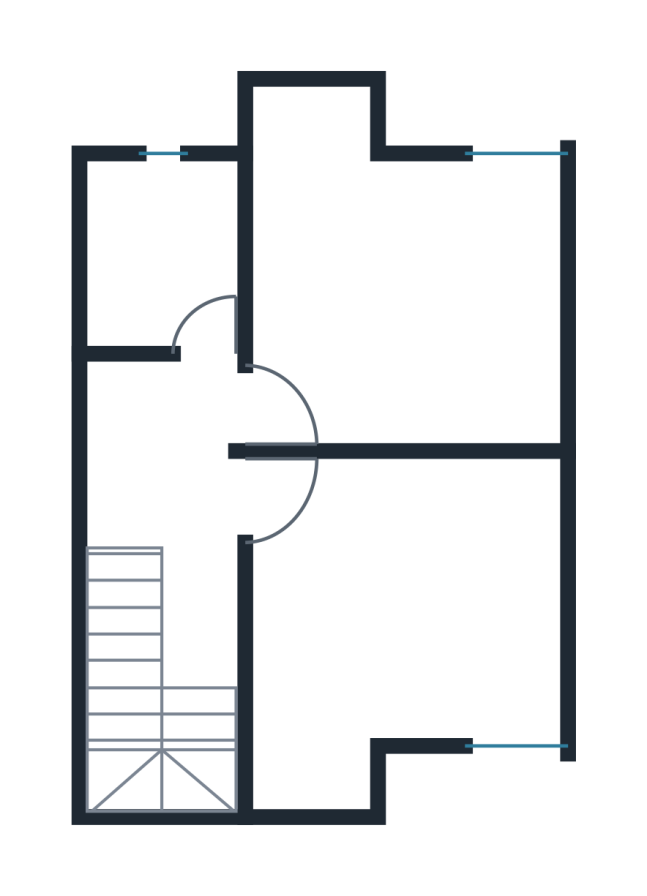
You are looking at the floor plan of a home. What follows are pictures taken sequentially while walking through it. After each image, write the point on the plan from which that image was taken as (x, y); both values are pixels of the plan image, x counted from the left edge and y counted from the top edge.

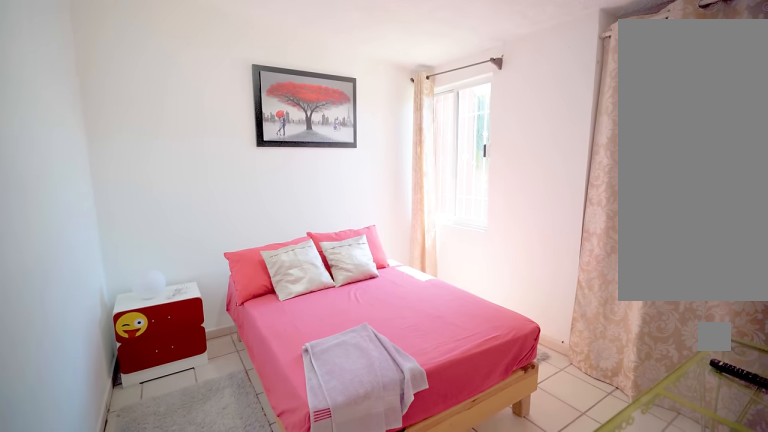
(260, 490)
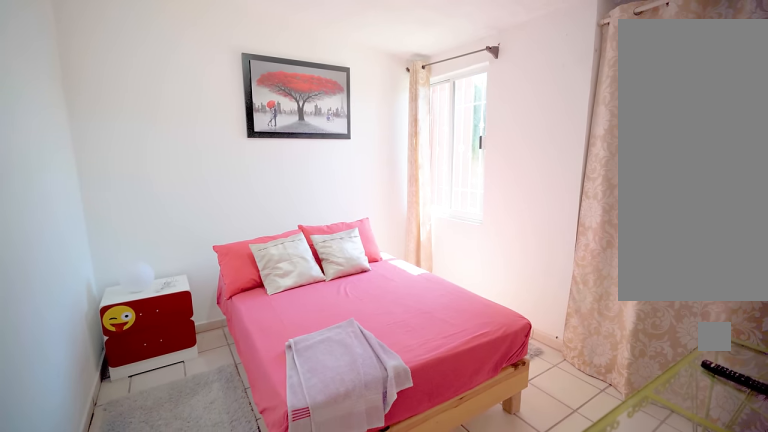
(266, 498)
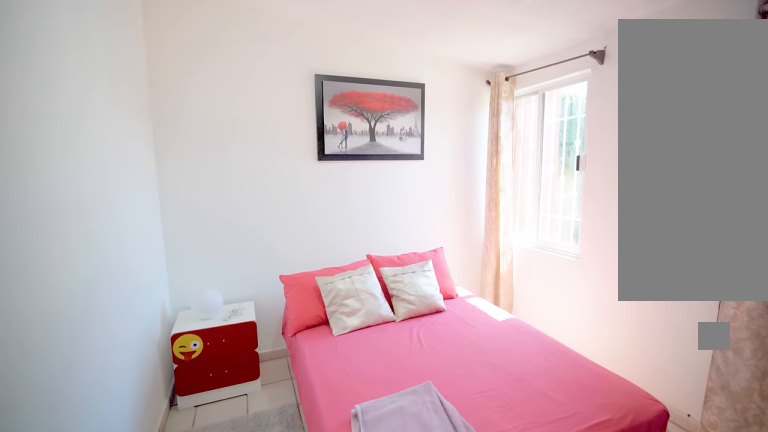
(267, 497)
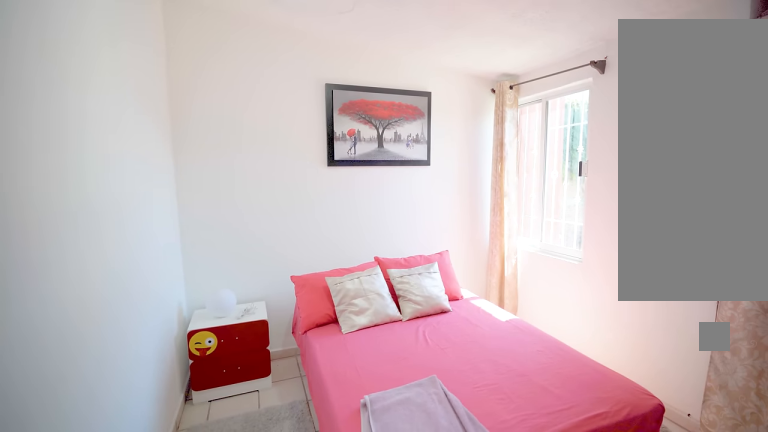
(267, 497)
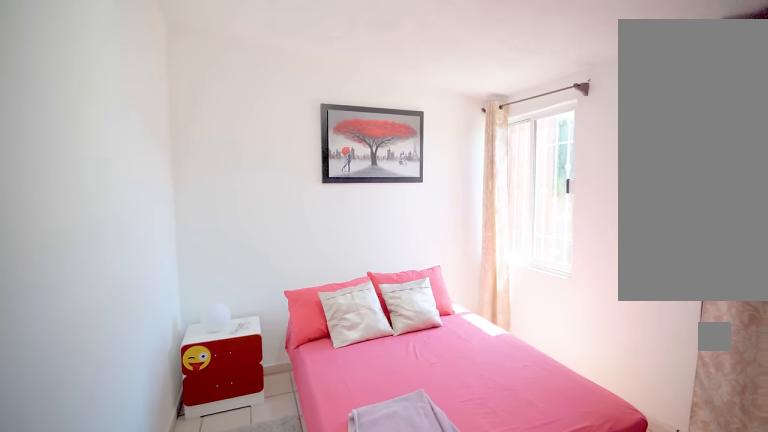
(266, 498)
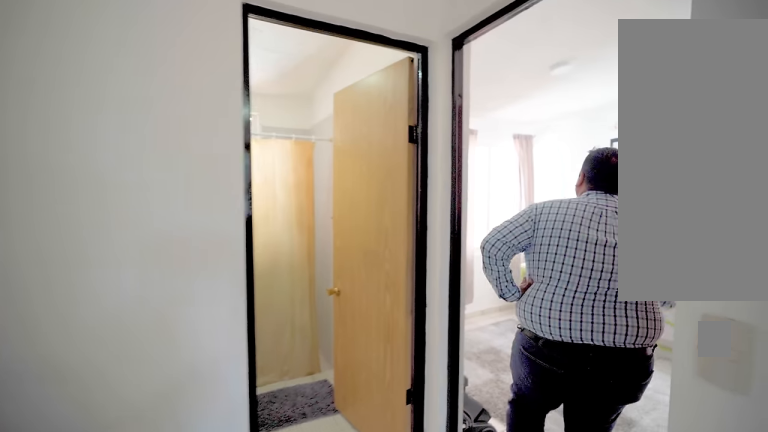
(220, 491)
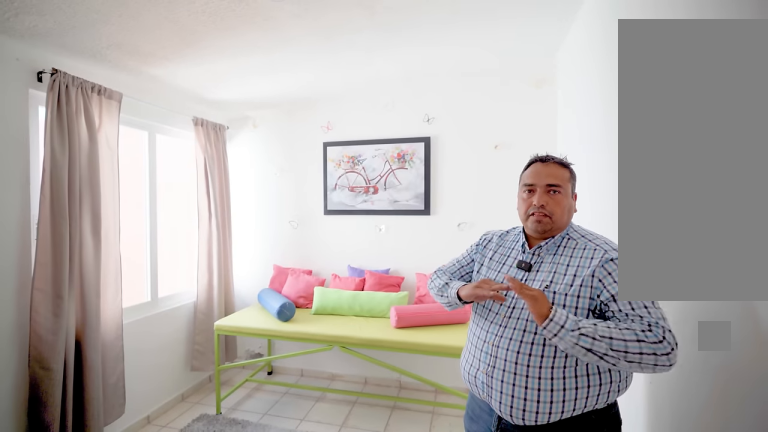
(278, 407)
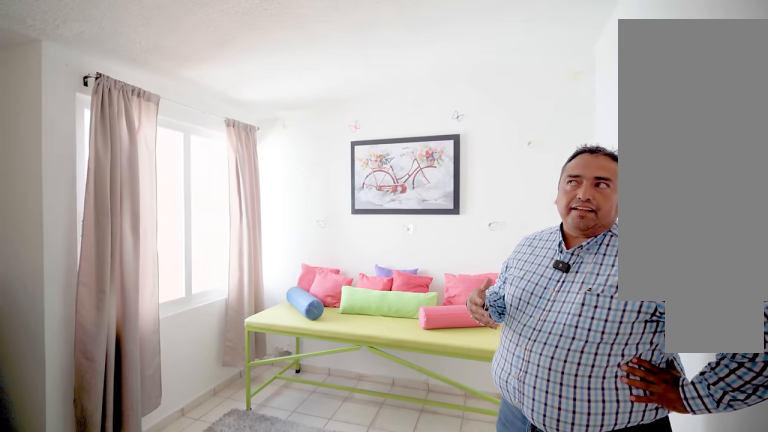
(278, 406)
